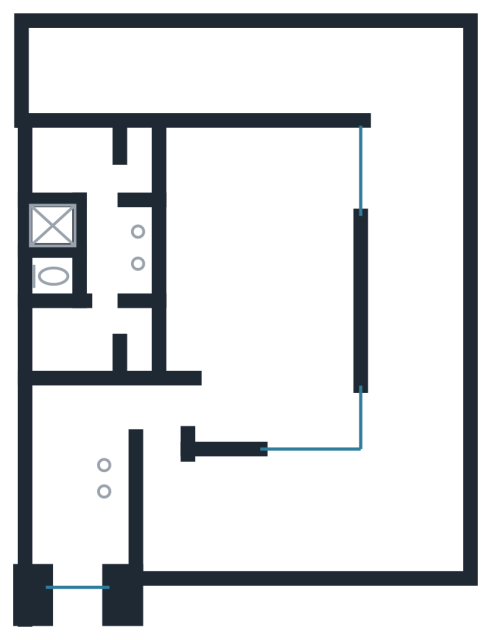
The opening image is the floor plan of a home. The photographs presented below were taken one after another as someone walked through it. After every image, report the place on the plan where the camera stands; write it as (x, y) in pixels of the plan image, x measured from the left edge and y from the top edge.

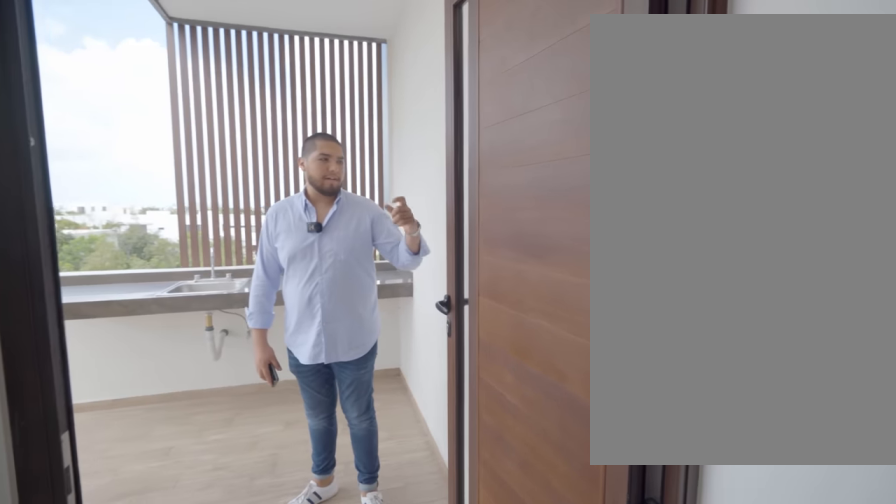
(164, 477)
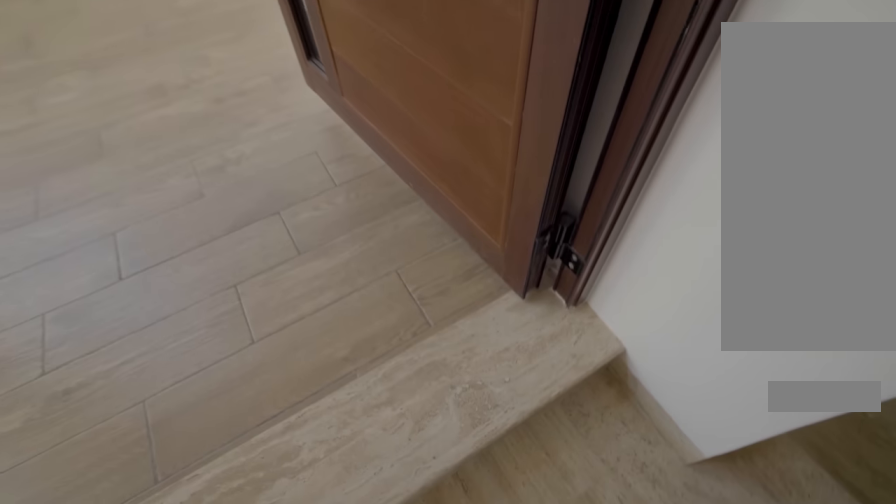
(162, 477)
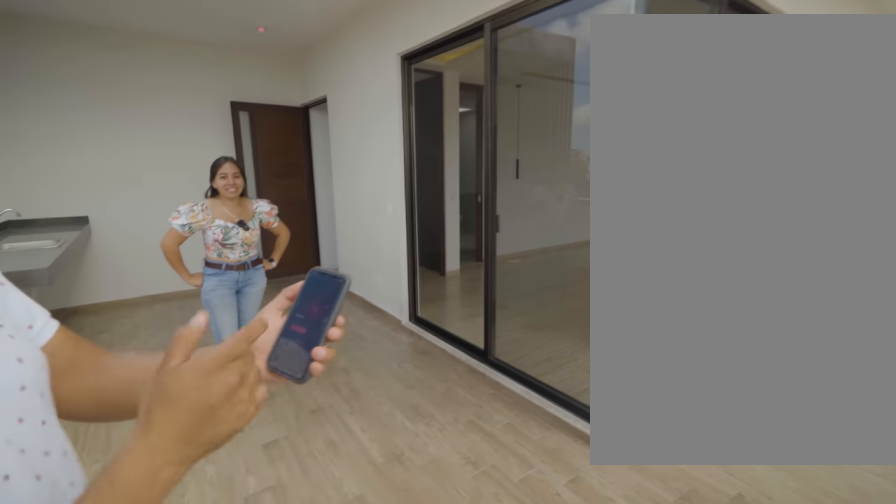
(394, 494)
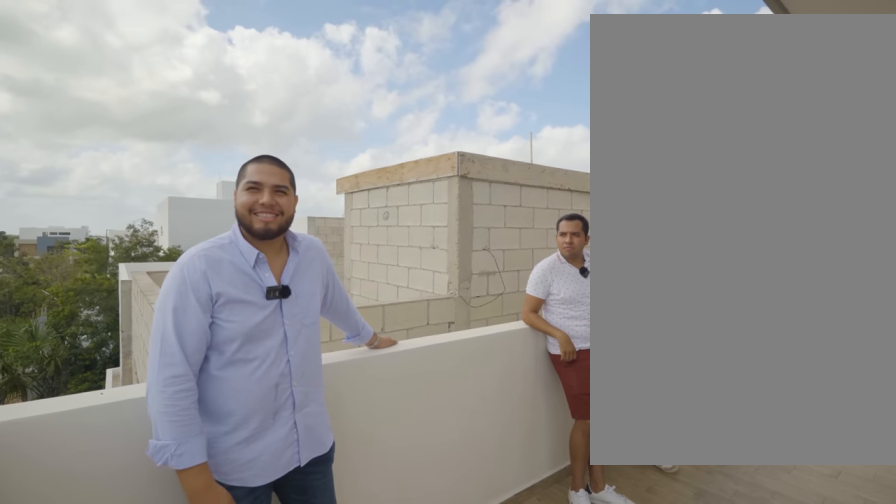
(380, 71)
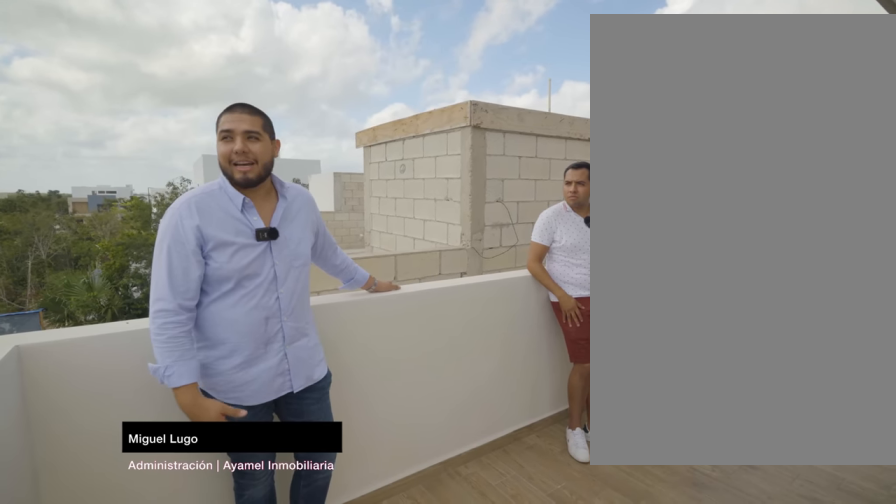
(381, 72)
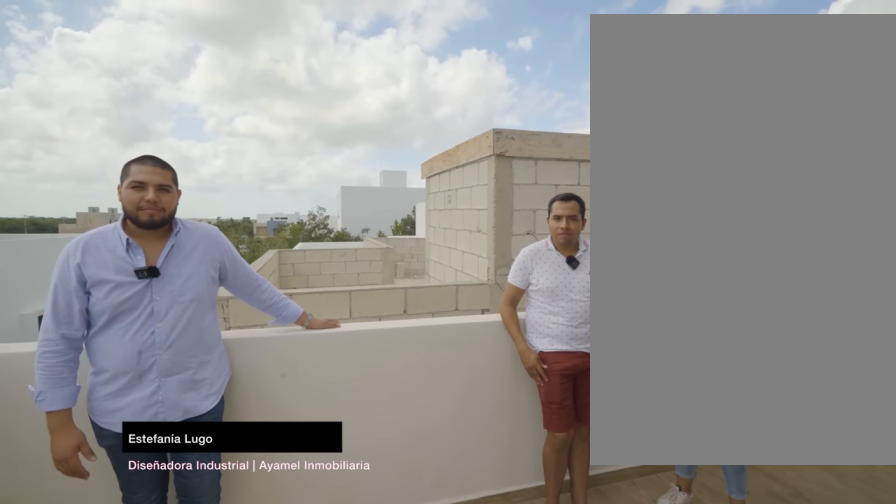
(380, 71)
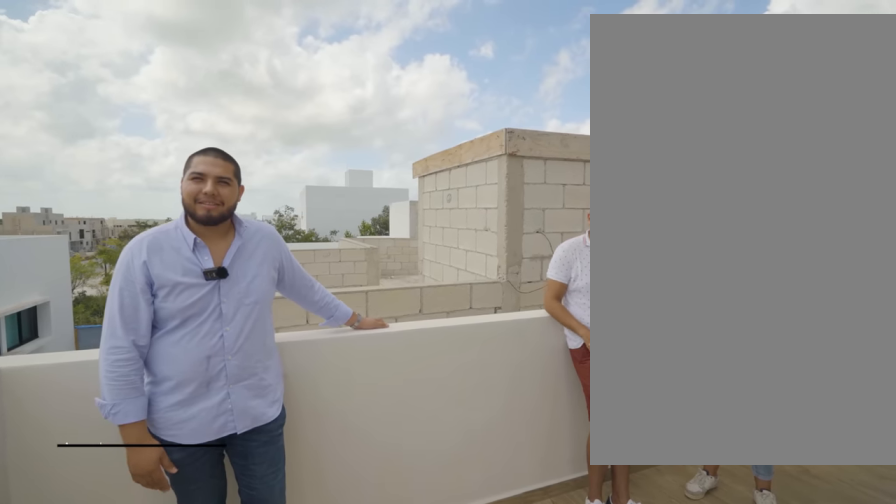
(380, 71)
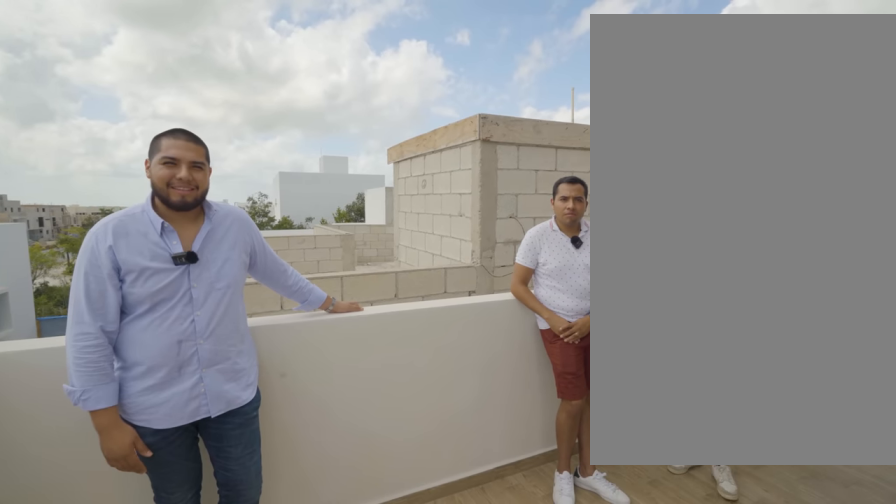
(380, 71)
